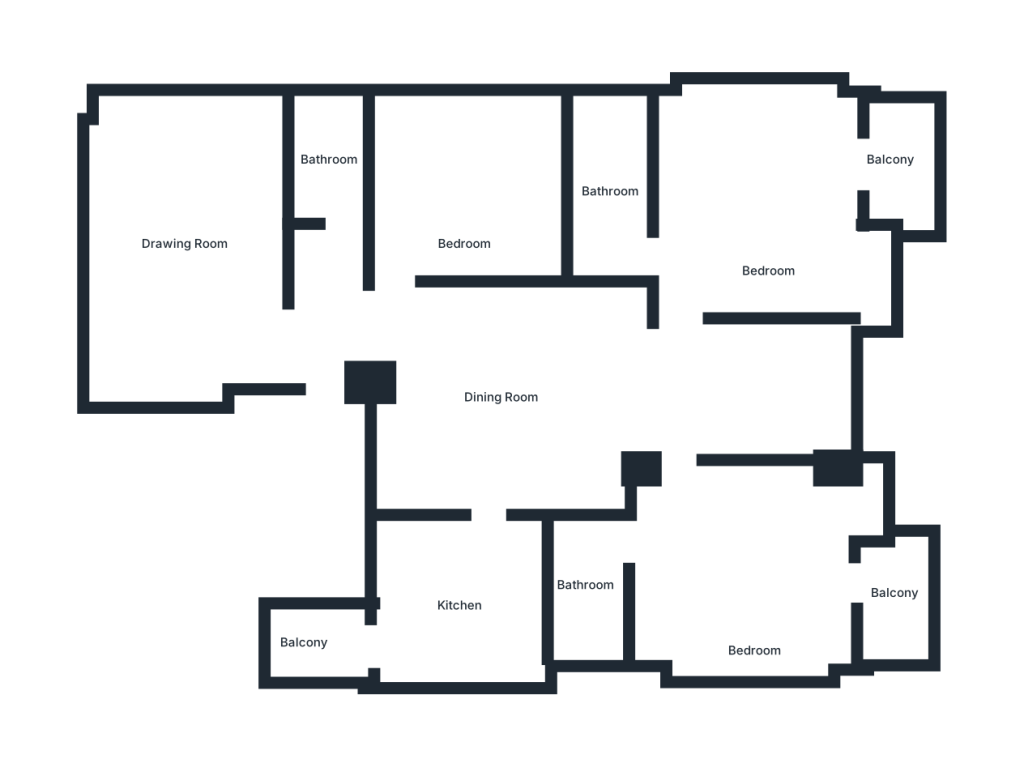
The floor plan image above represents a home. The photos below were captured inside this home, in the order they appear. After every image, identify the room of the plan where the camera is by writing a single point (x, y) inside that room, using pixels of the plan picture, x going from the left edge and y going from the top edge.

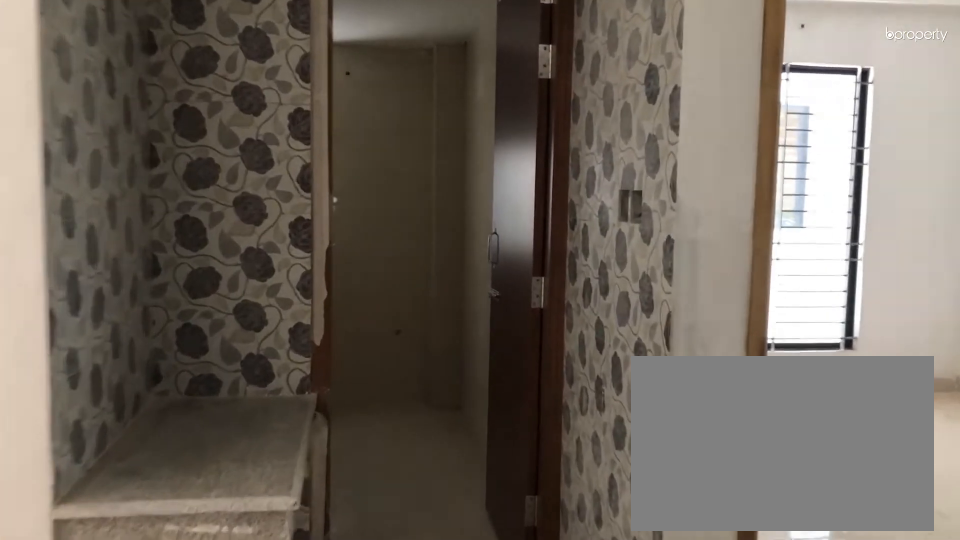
(424, 335)
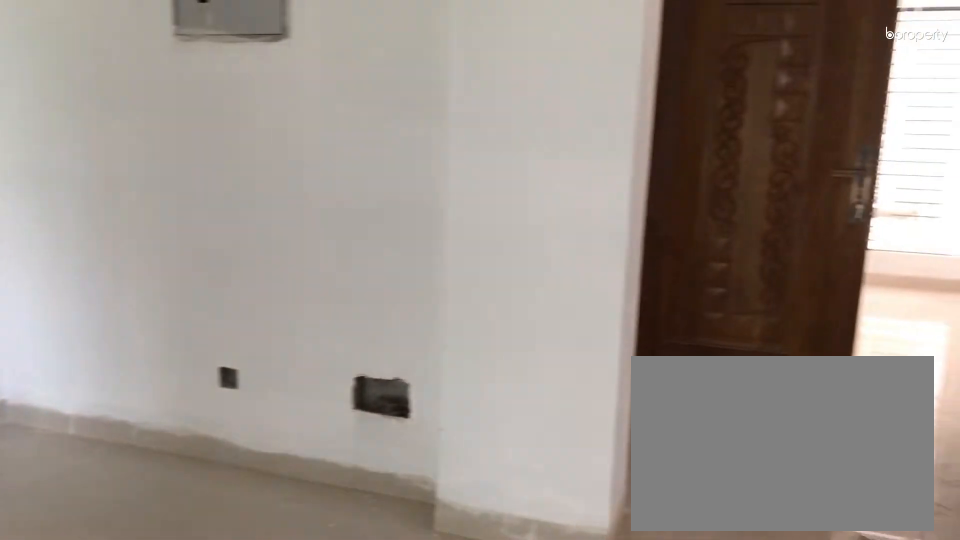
(509, 418)
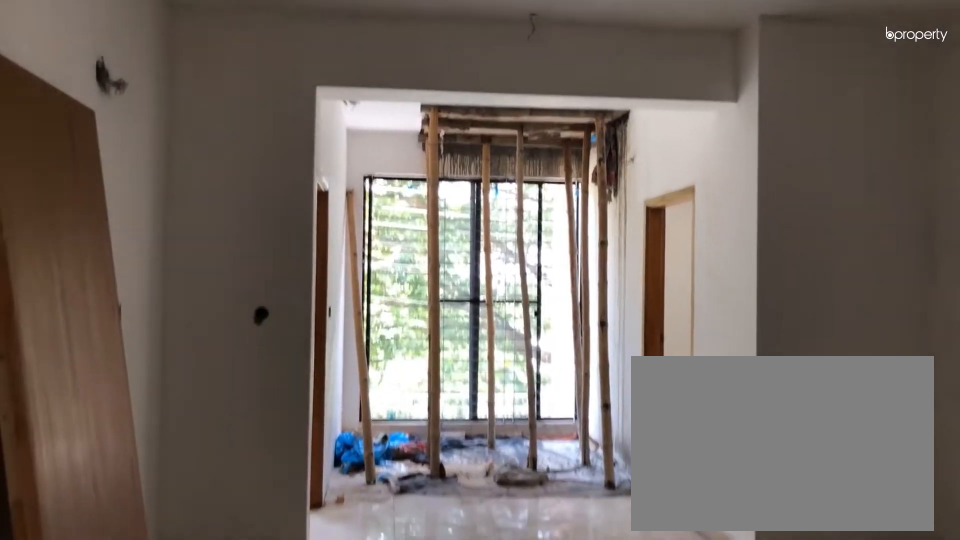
(509, 418)
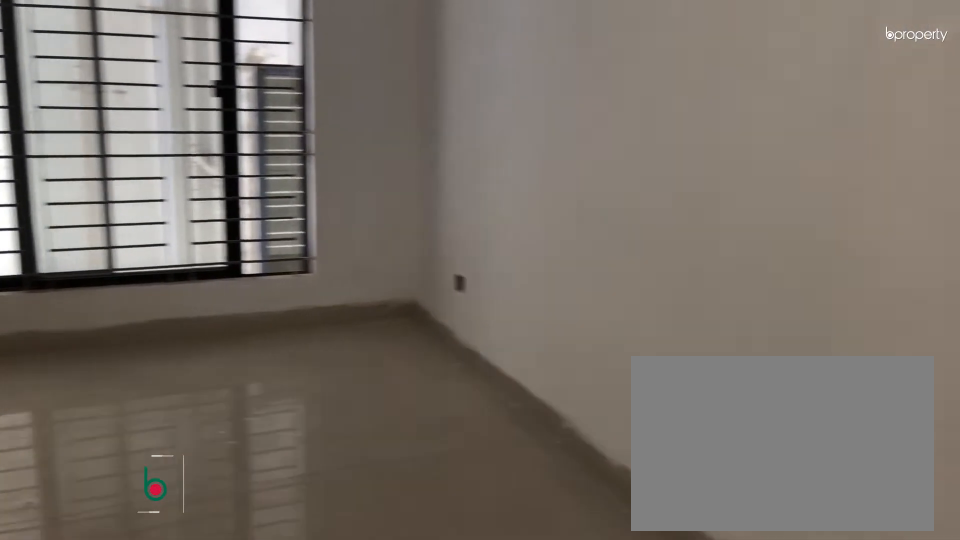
(179, 258)
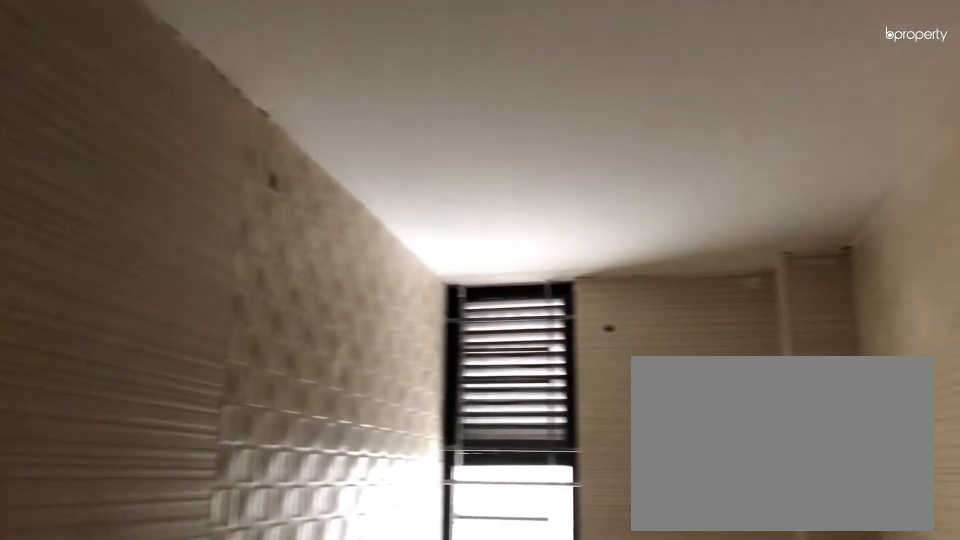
(325, 157)
